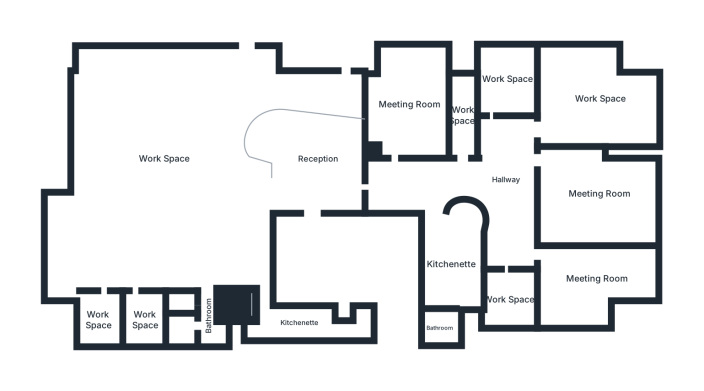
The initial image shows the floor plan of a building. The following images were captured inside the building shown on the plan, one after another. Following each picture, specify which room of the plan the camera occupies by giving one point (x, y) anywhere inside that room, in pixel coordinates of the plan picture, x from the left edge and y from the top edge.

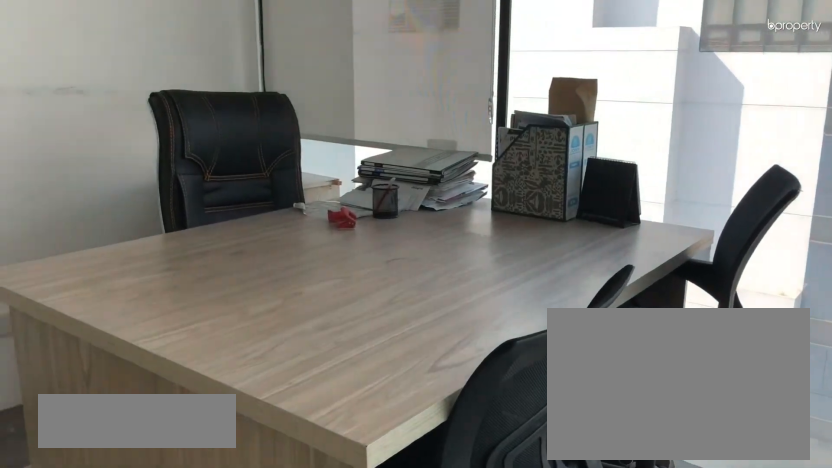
(144, 317)
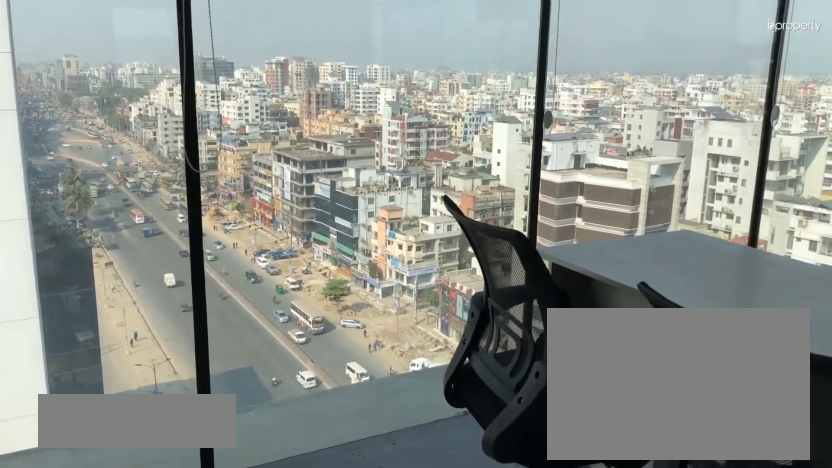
(98, 318)
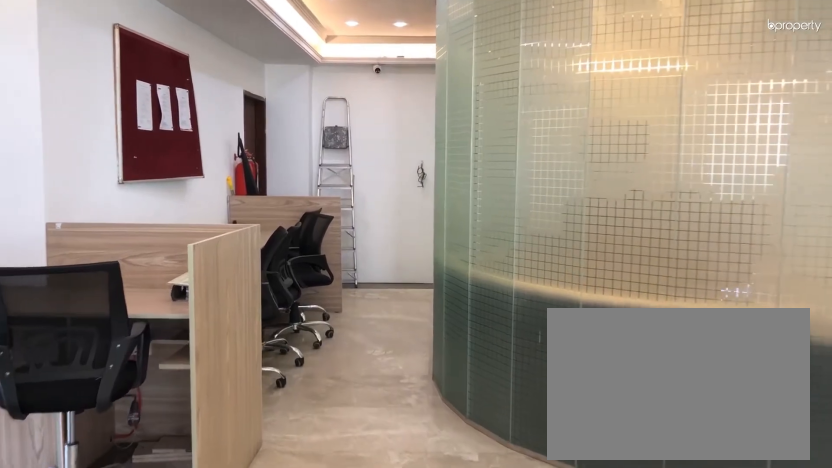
(261, 93)
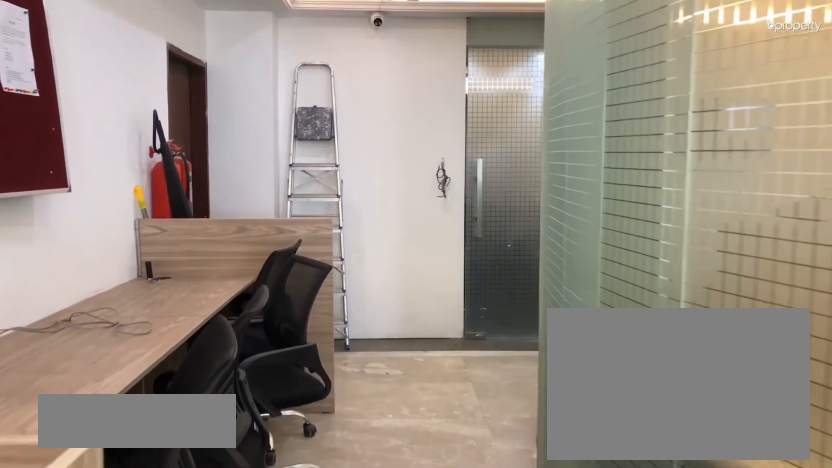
(336, 98)
